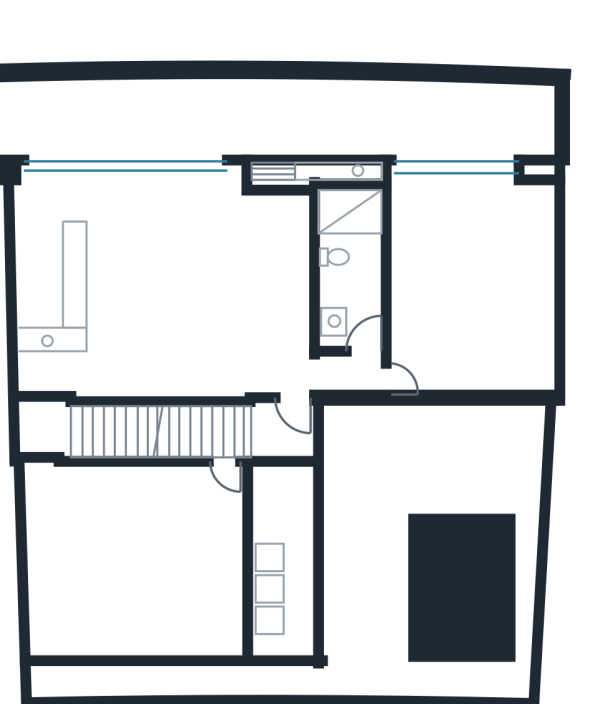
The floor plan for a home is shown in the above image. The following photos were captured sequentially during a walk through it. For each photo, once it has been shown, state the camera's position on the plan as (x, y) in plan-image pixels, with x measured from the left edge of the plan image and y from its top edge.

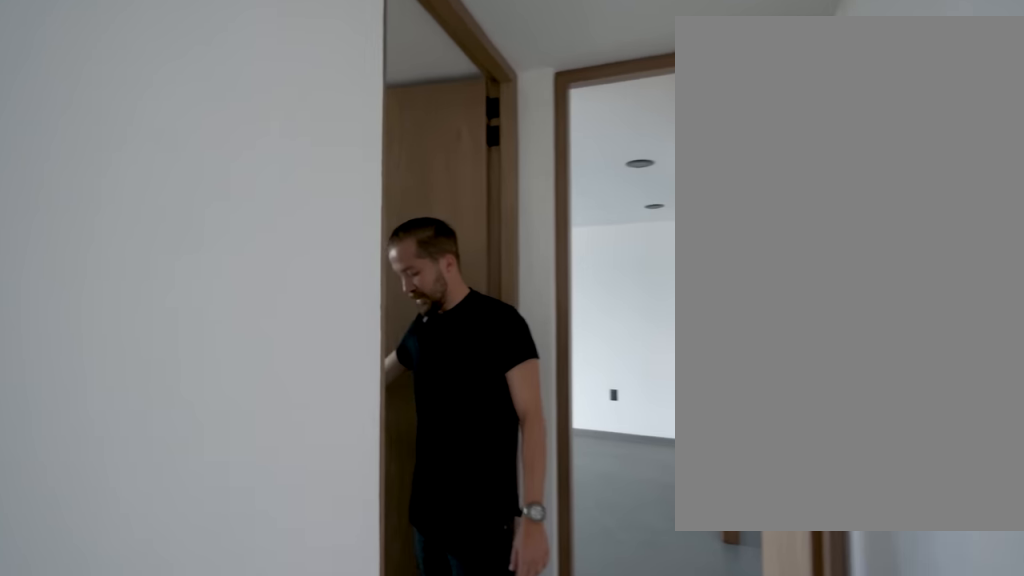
(300, 395)
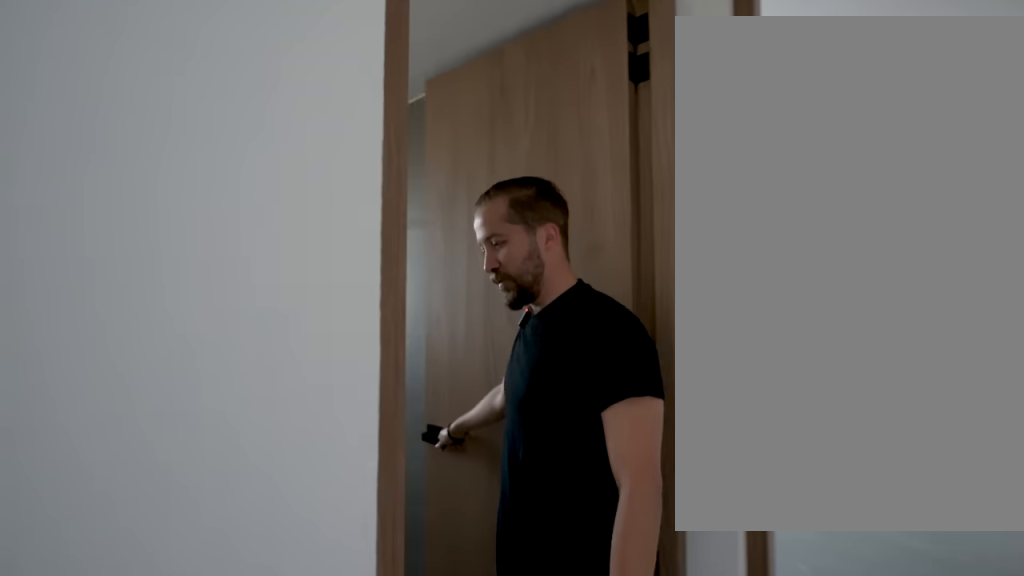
(309, 389)
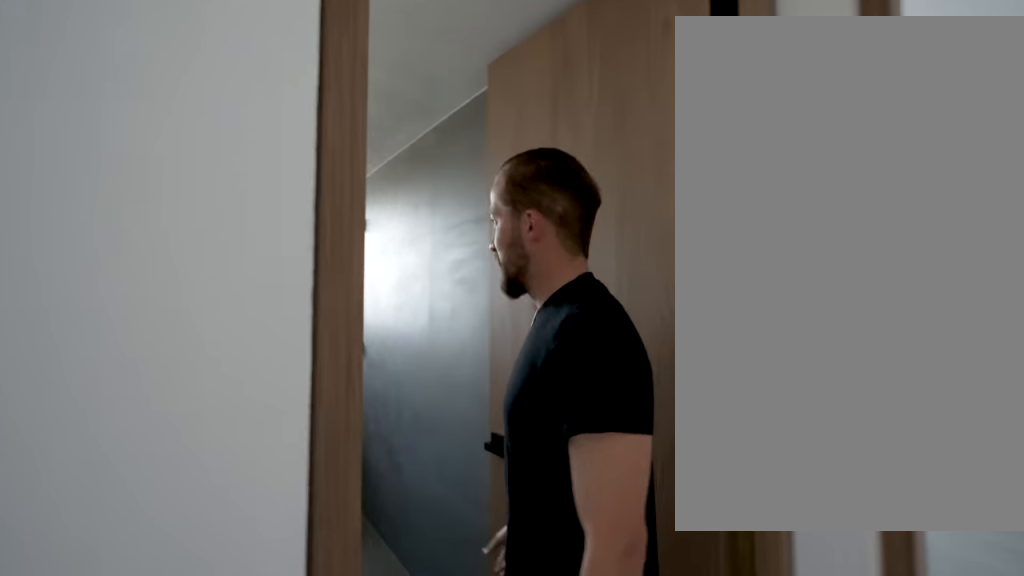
(319, 386)
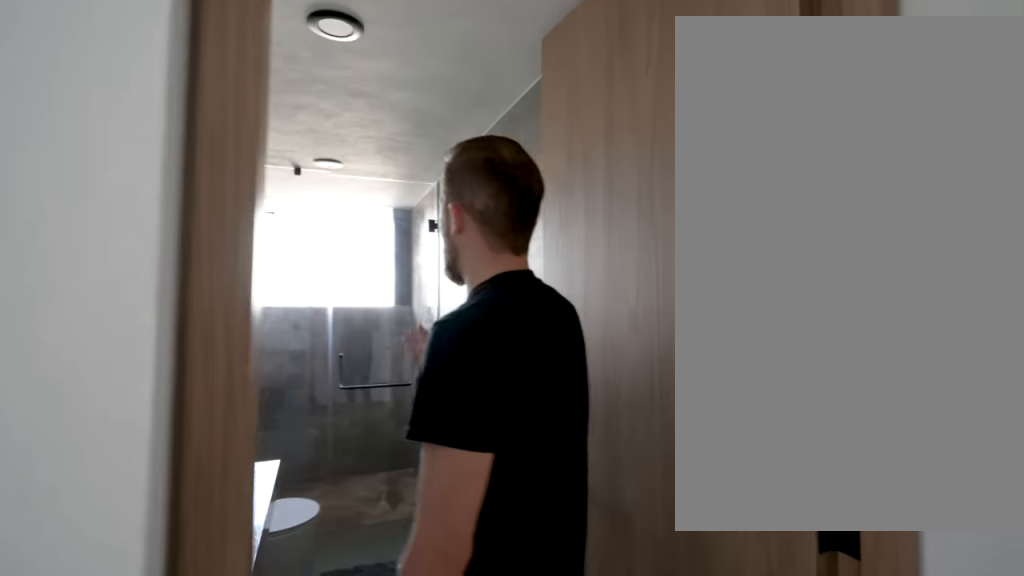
(323, 384)
